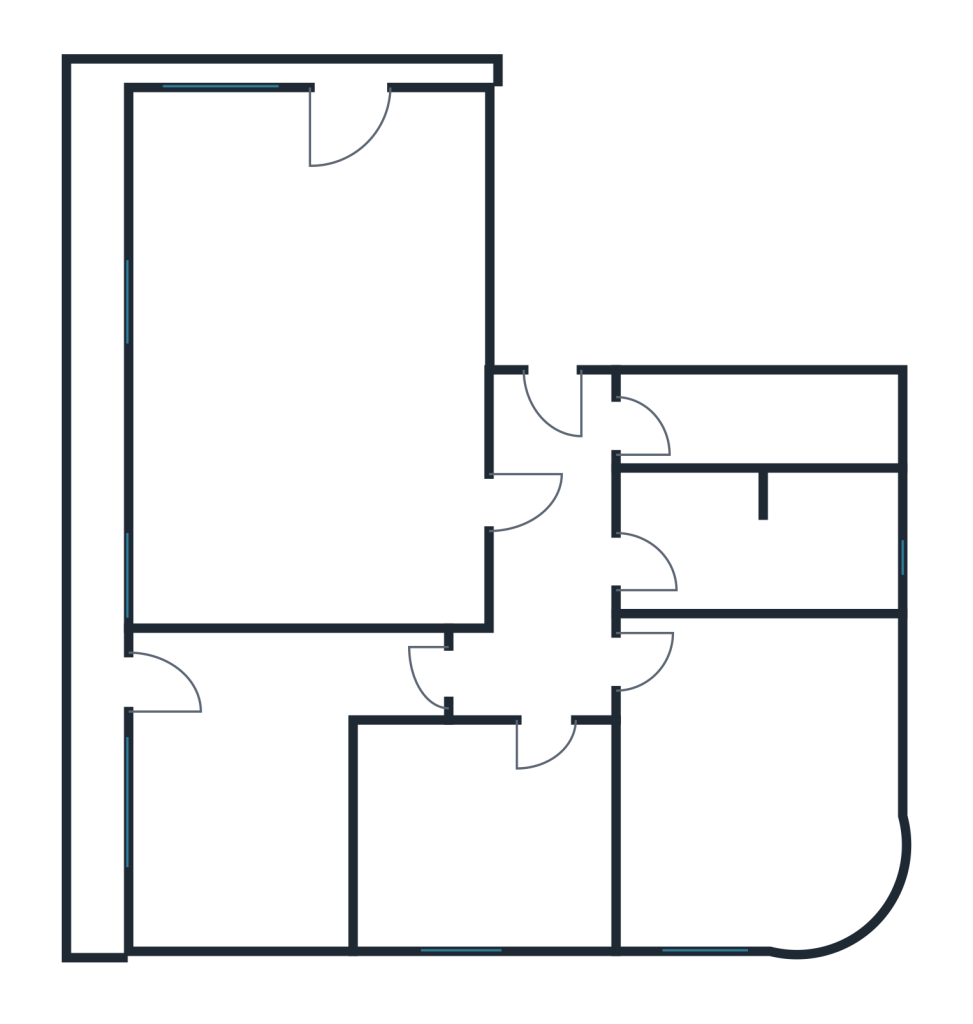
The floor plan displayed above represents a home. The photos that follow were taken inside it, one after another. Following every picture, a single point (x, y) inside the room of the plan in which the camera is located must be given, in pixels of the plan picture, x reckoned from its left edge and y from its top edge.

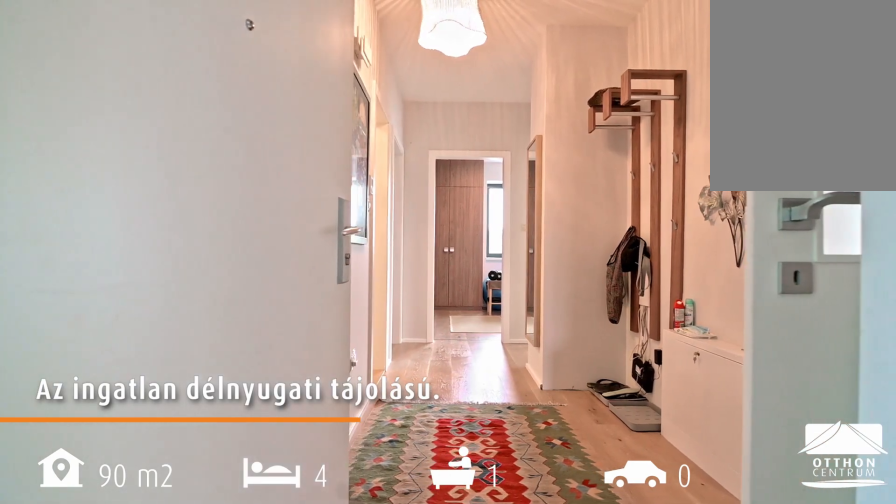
(563, 560)
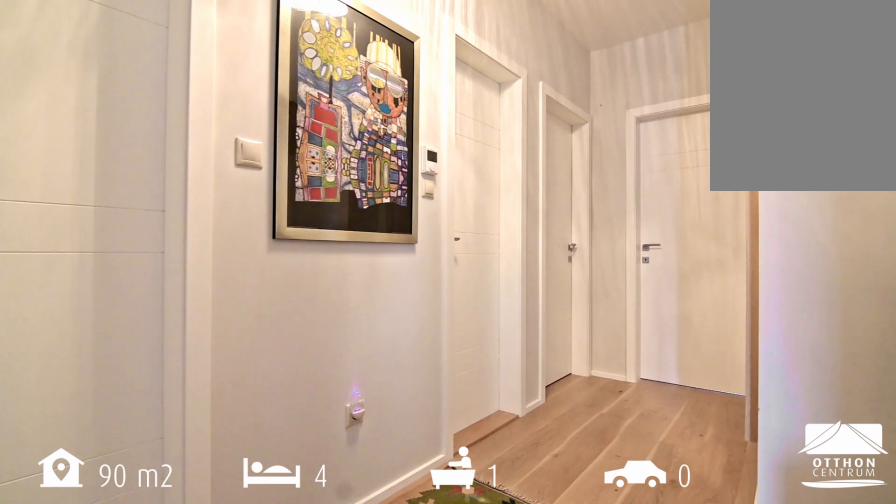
(562, 560)
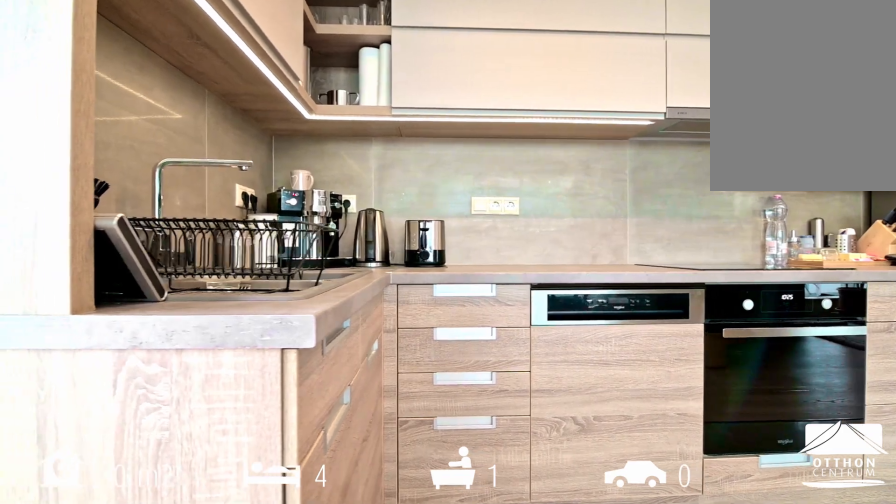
(298, 257)
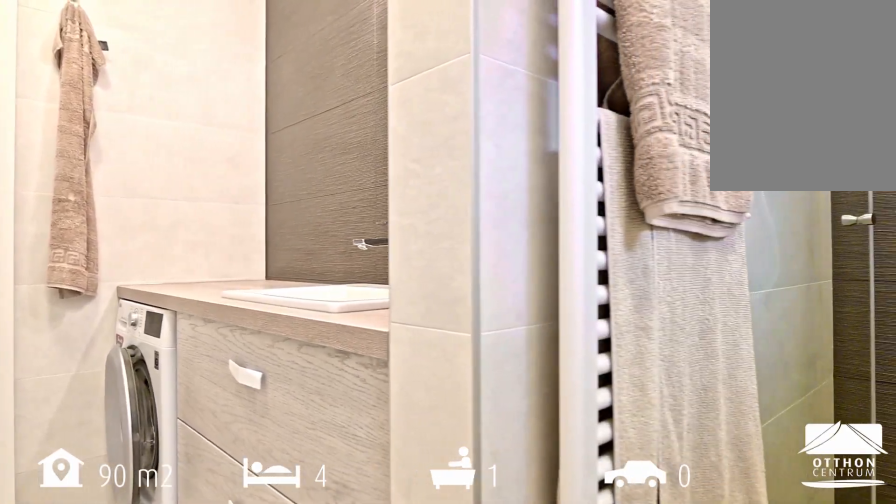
(759, 560)
